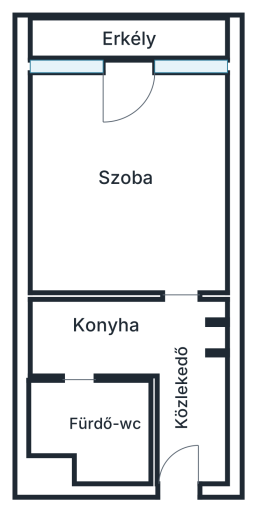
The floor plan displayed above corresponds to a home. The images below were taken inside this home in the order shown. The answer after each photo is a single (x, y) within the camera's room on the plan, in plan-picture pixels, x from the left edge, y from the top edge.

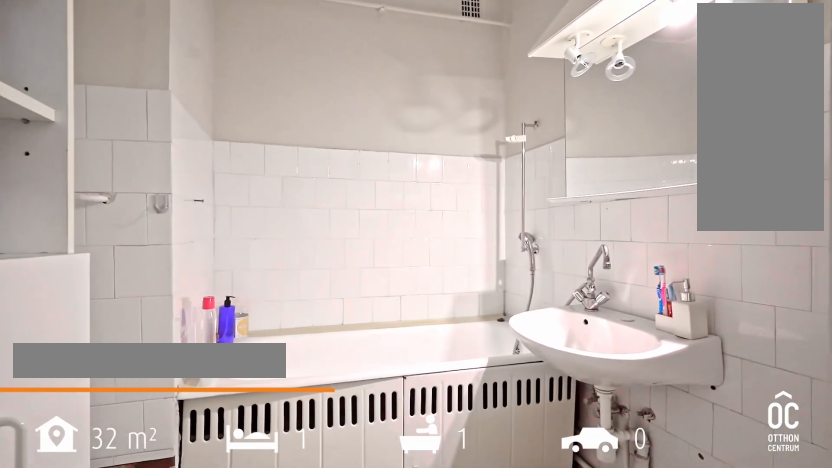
(93, 434)
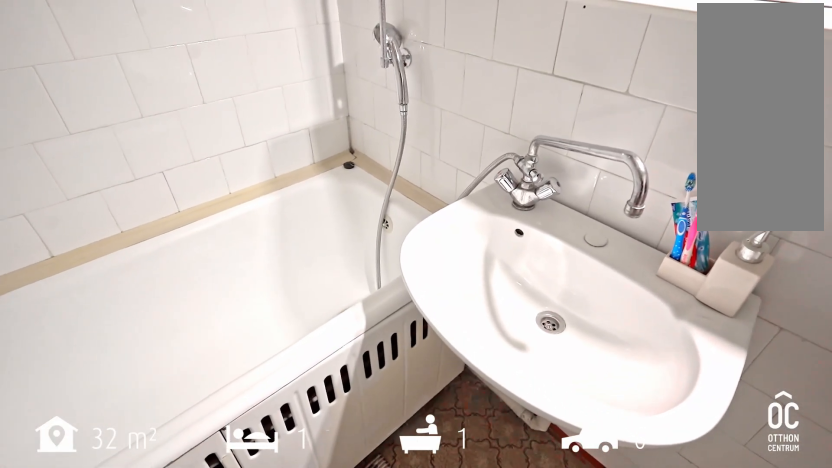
(93, 435)
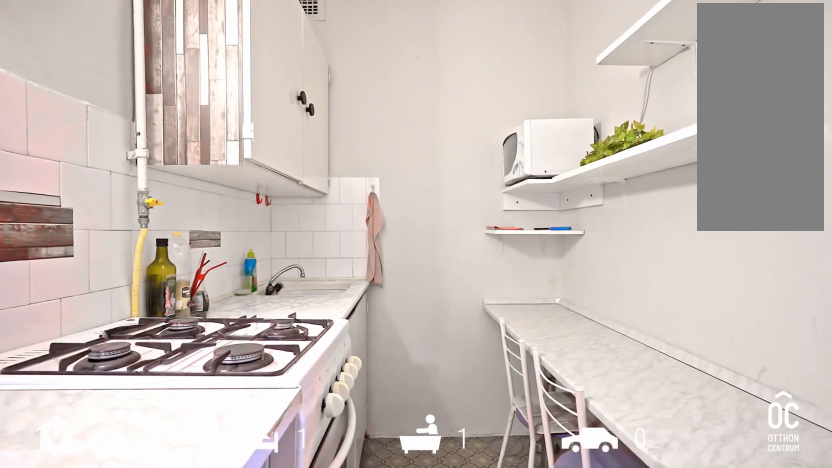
(106, 336)
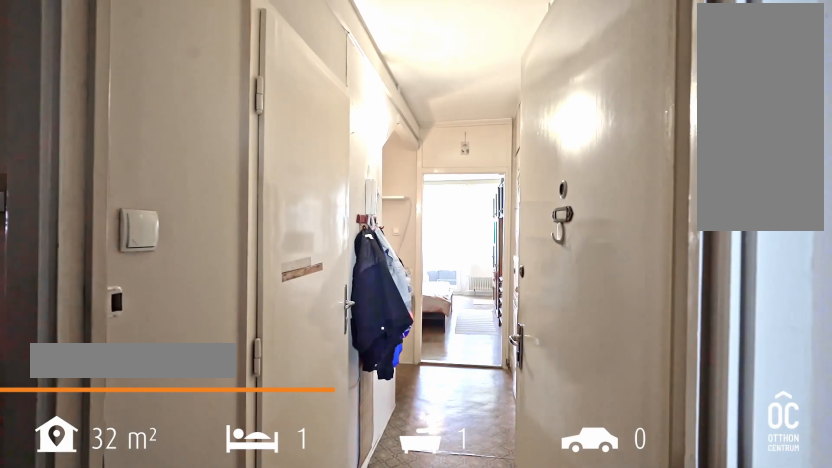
(185, 399)
